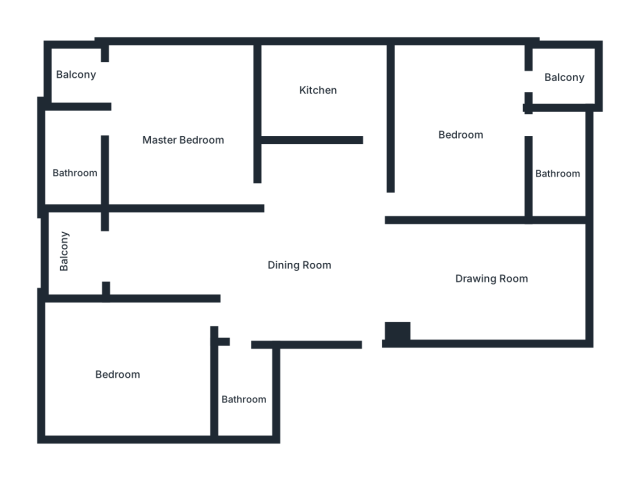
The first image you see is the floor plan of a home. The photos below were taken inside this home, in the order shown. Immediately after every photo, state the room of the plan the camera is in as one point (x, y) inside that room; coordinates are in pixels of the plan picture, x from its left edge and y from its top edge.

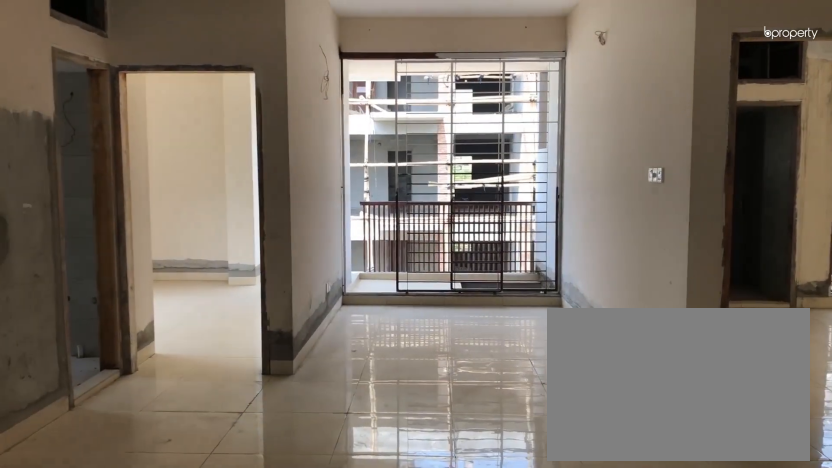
(279, 269)
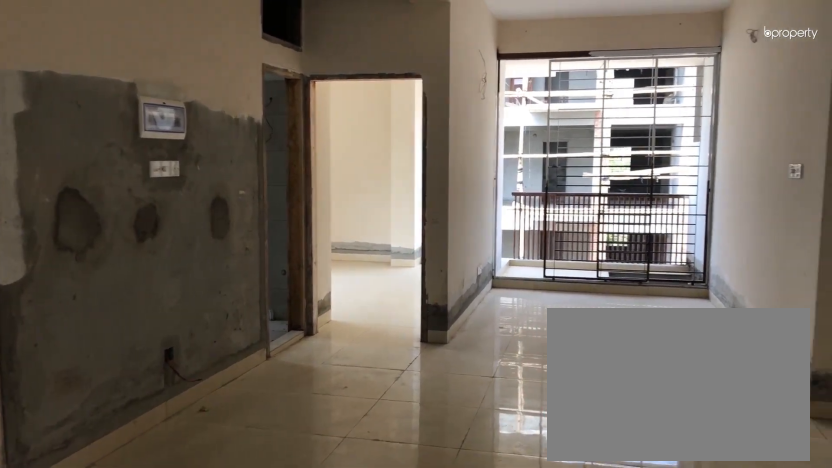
(279, 269)
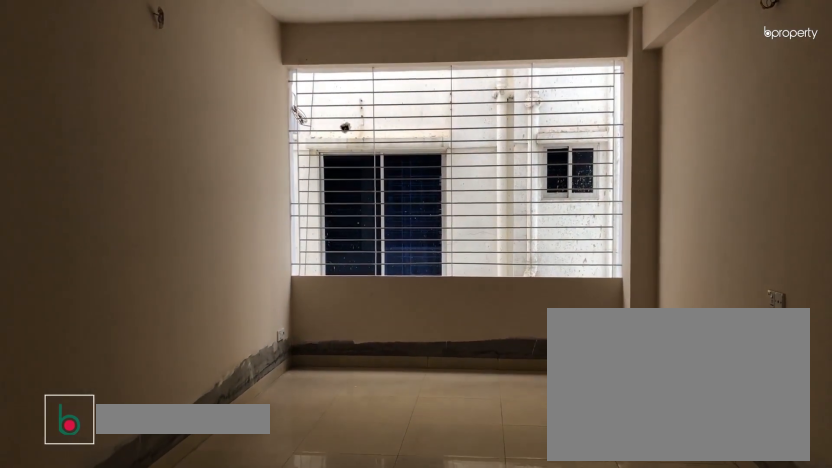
(492, 280)
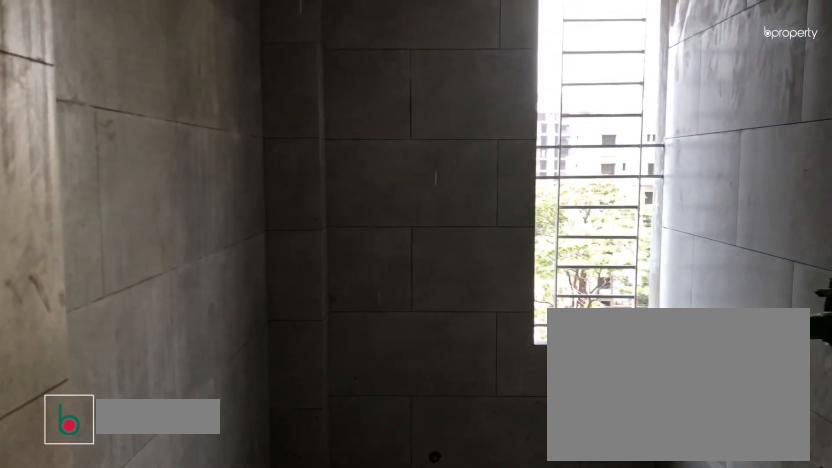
(243, 385)
